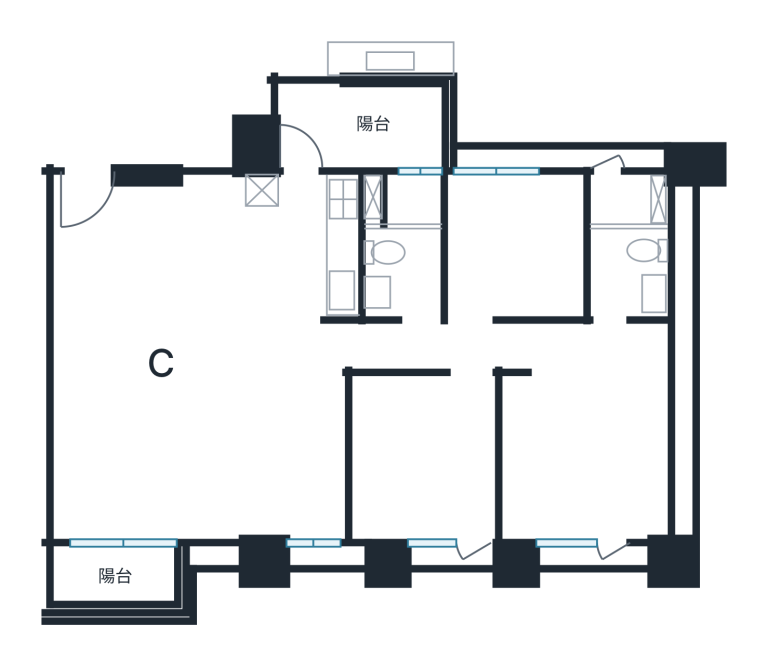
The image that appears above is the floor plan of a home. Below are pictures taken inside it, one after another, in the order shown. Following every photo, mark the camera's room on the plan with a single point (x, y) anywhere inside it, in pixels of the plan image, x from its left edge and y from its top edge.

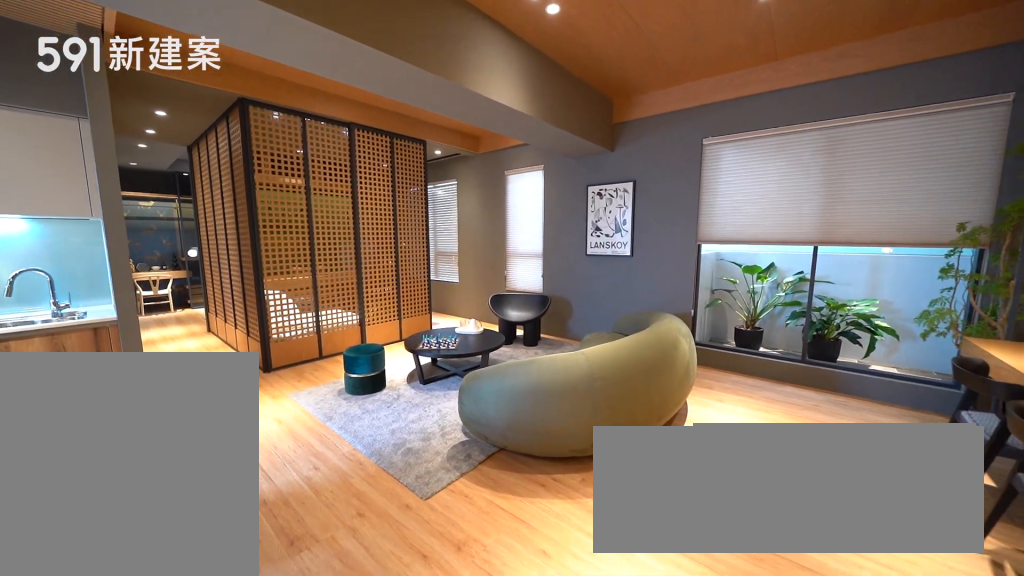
(202, 430)
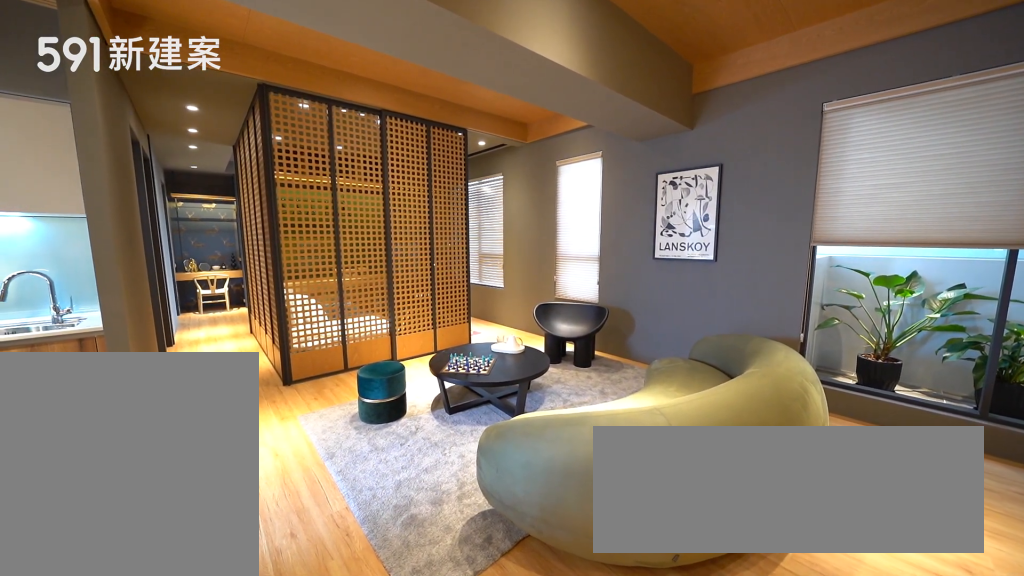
(202, 430)
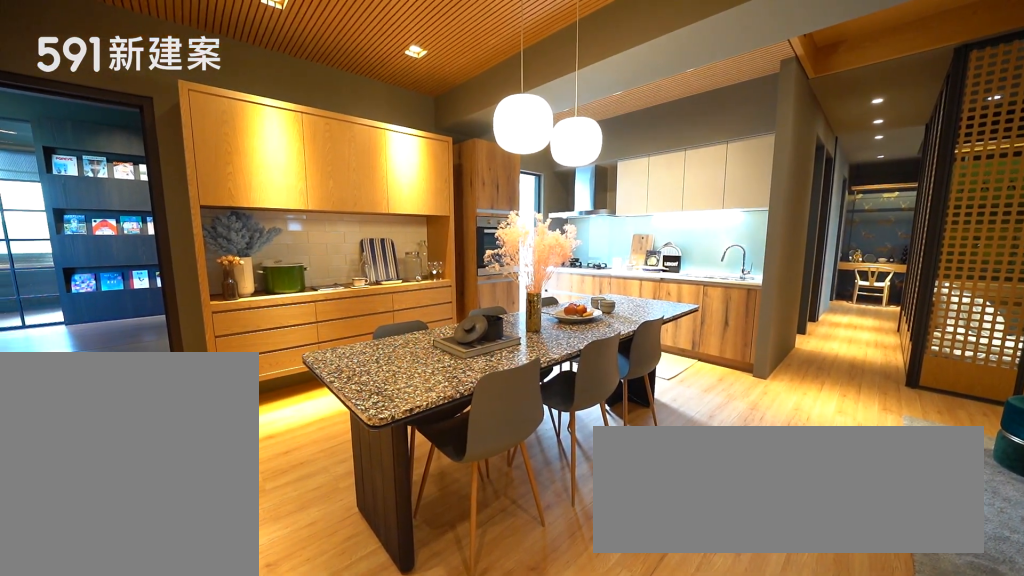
(200, 266)
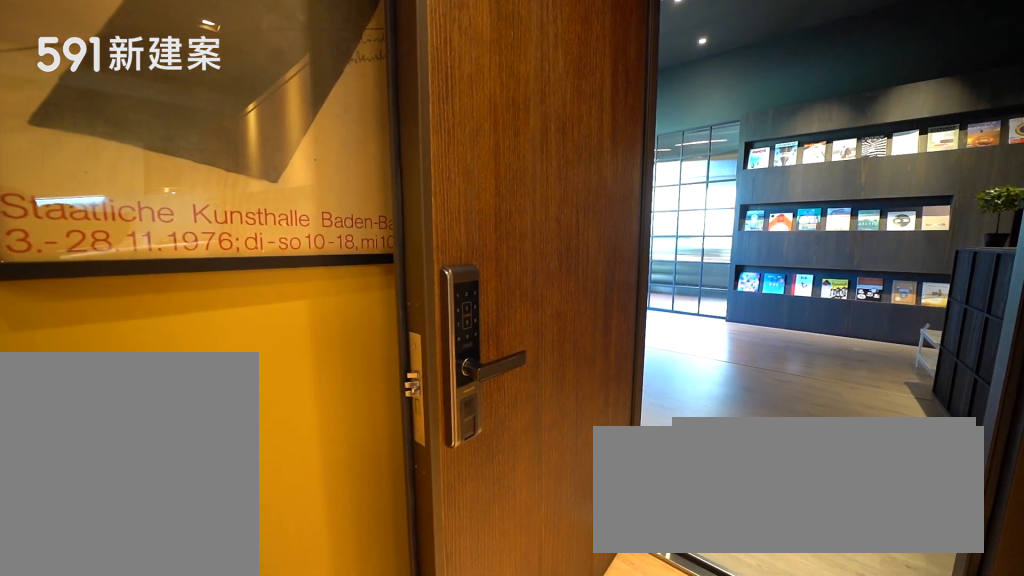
(92, 207)
